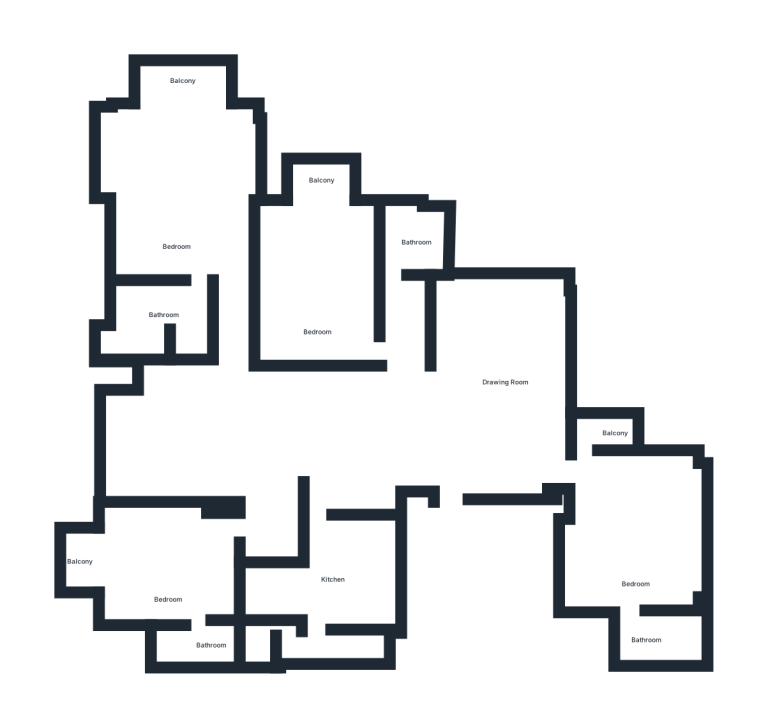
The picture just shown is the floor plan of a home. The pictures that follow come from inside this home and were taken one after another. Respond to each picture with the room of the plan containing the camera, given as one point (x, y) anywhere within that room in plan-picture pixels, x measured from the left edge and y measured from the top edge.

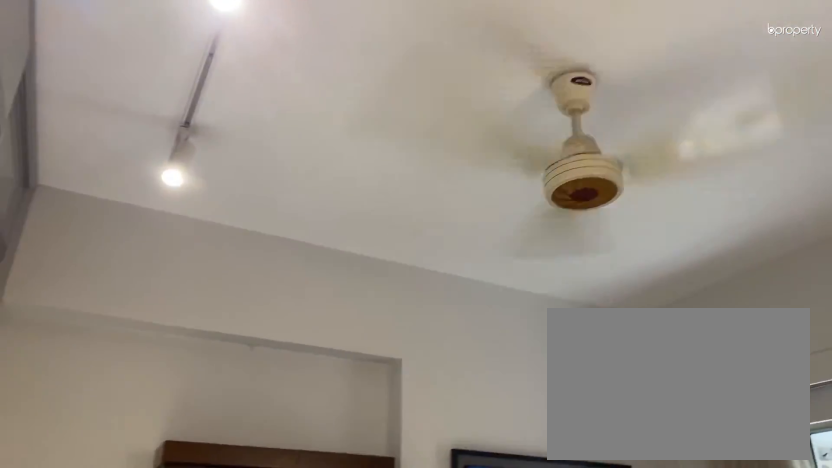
(317, 278)
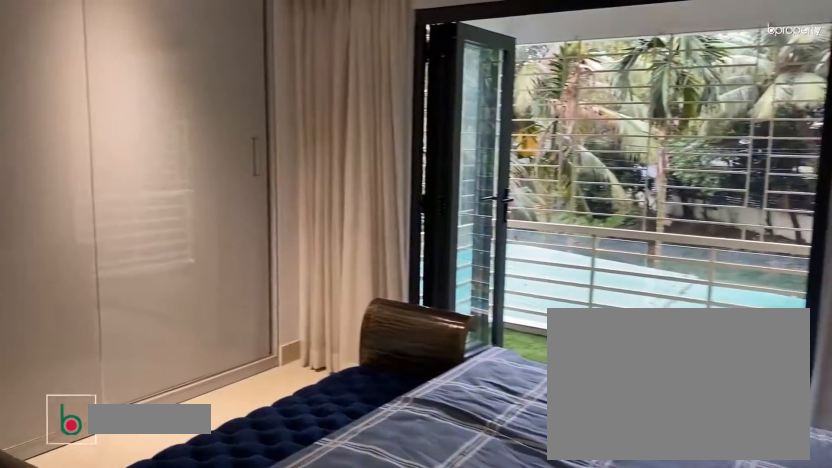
(179, 226)
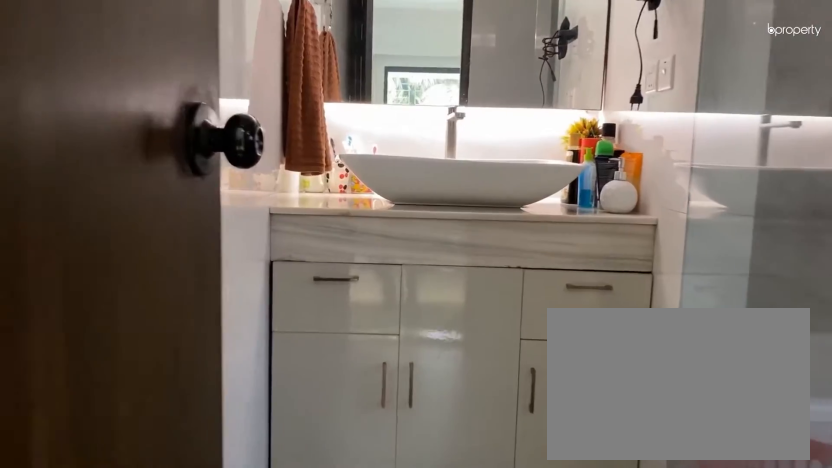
(161, 316)
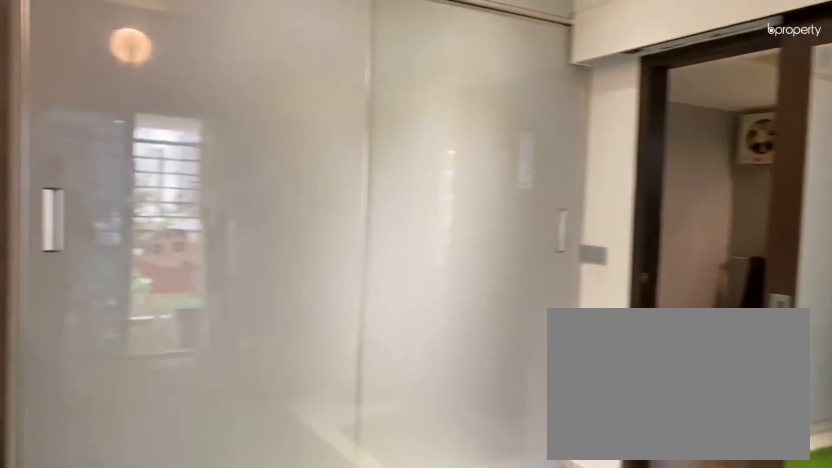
(170, 573)
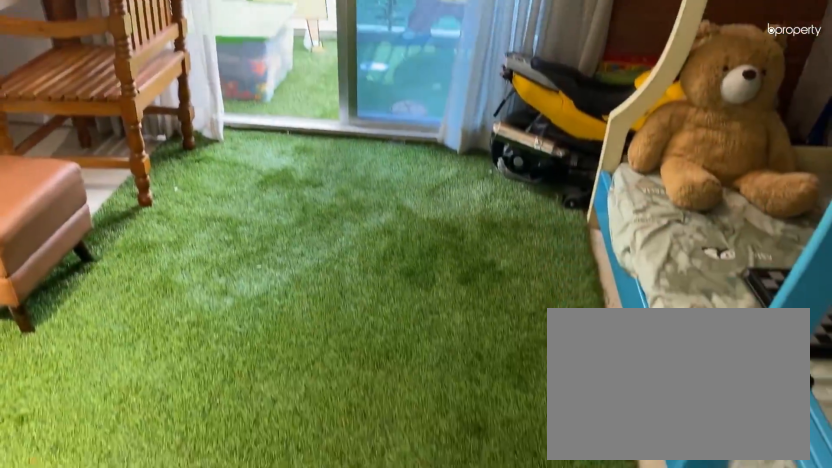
(170, 573)
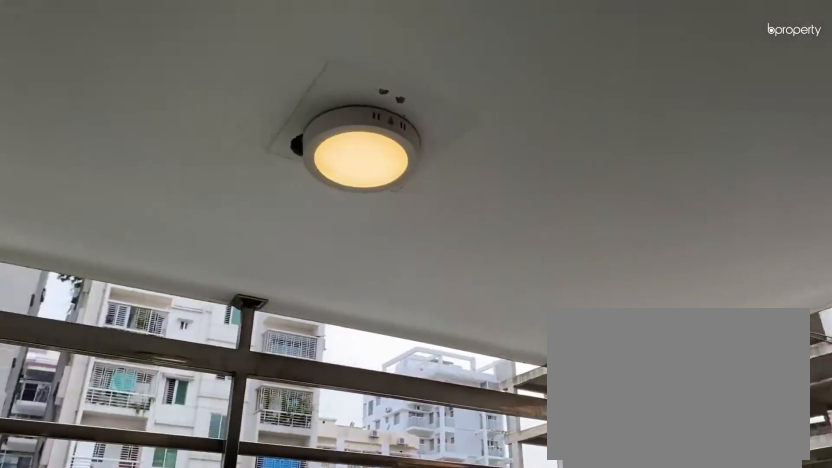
(72, 562)
